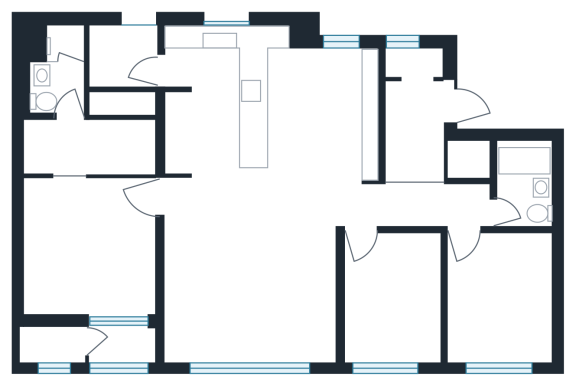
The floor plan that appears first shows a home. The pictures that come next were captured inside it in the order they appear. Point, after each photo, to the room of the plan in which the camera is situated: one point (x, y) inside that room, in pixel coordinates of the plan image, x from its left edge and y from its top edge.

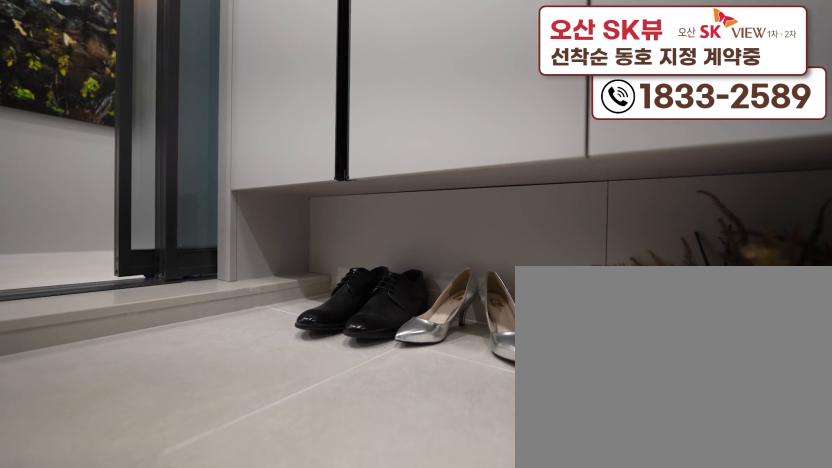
(419, 115)
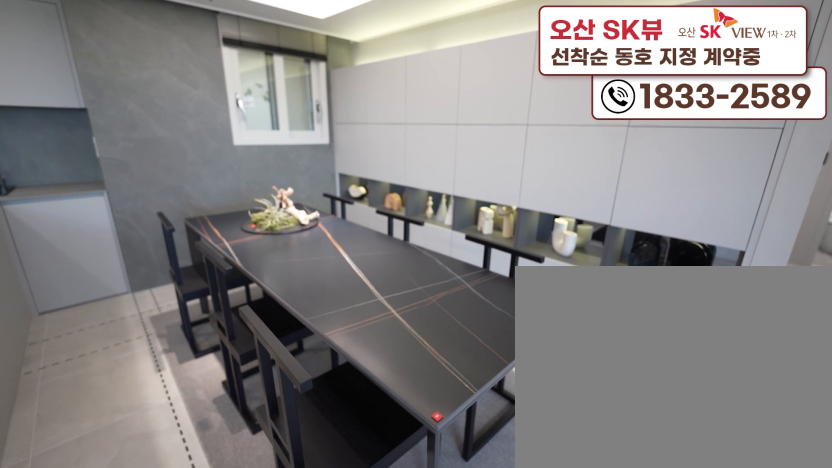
(229, 182)
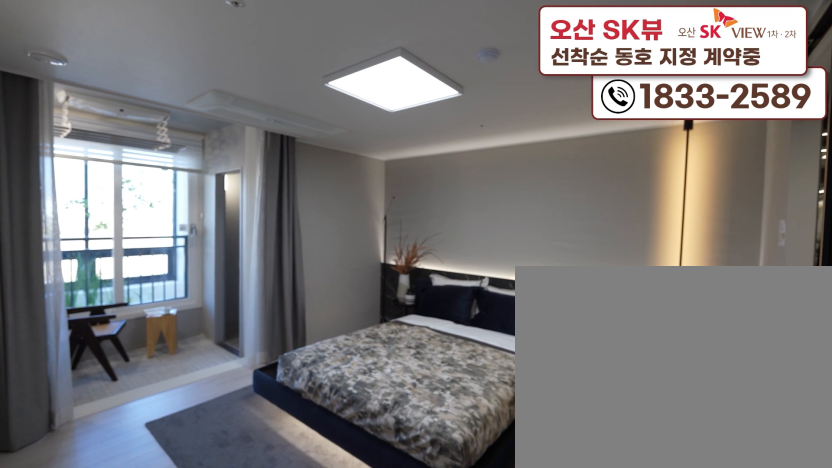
(91, 285)
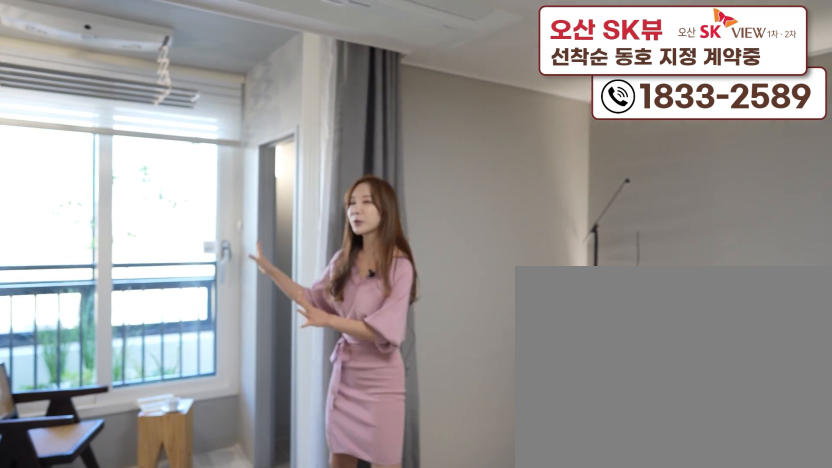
(91, 286)
